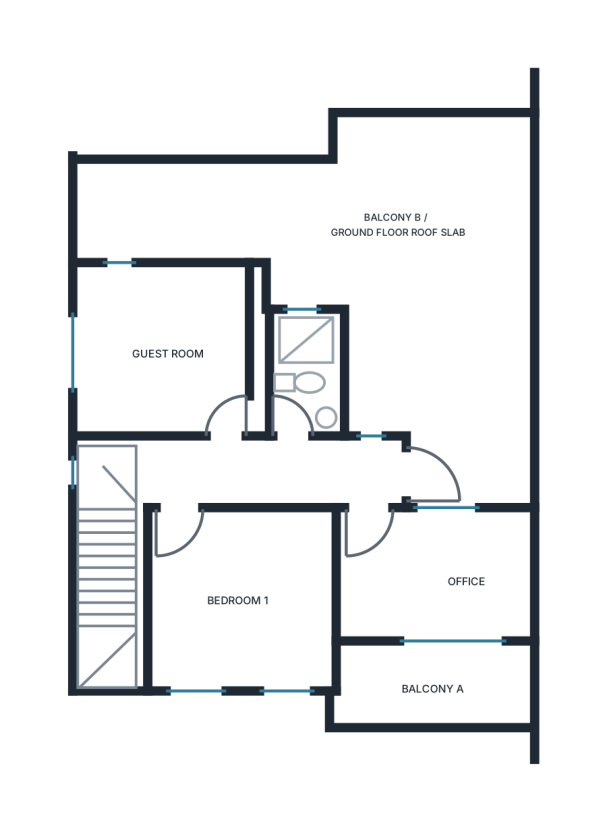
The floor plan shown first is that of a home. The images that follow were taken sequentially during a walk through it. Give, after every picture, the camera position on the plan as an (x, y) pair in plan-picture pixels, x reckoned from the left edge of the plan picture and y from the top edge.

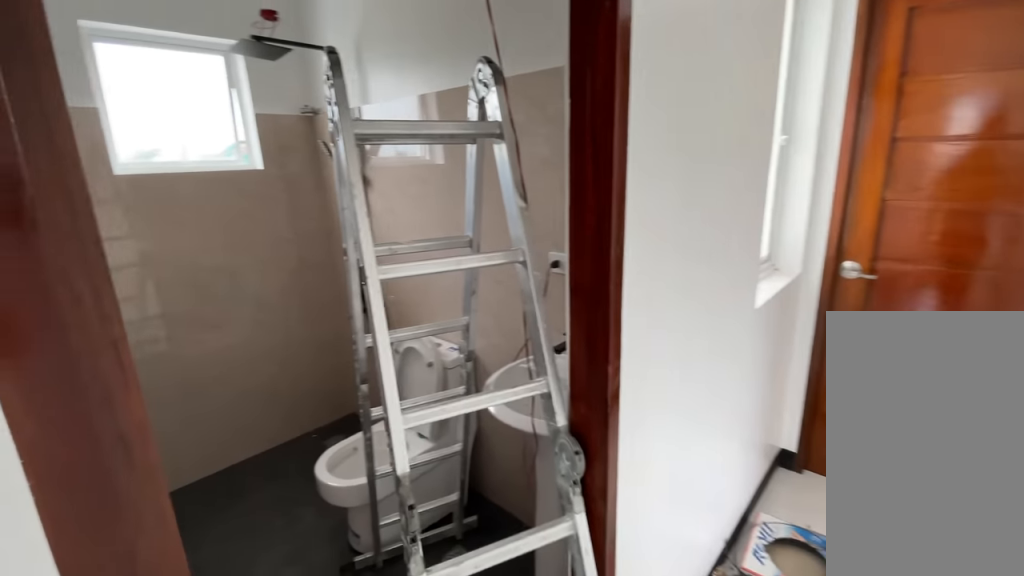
(301, 453)
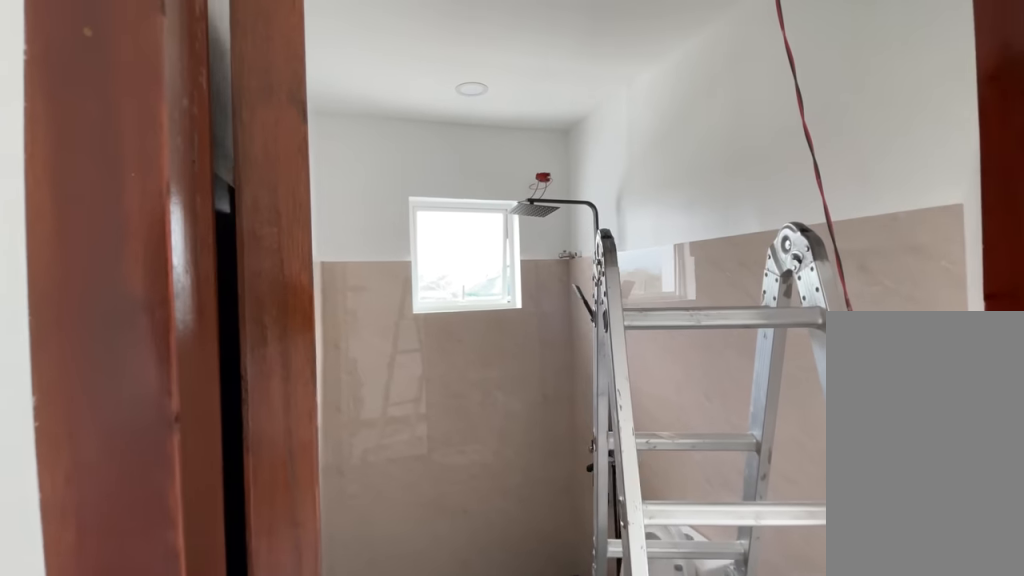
(301, 453)
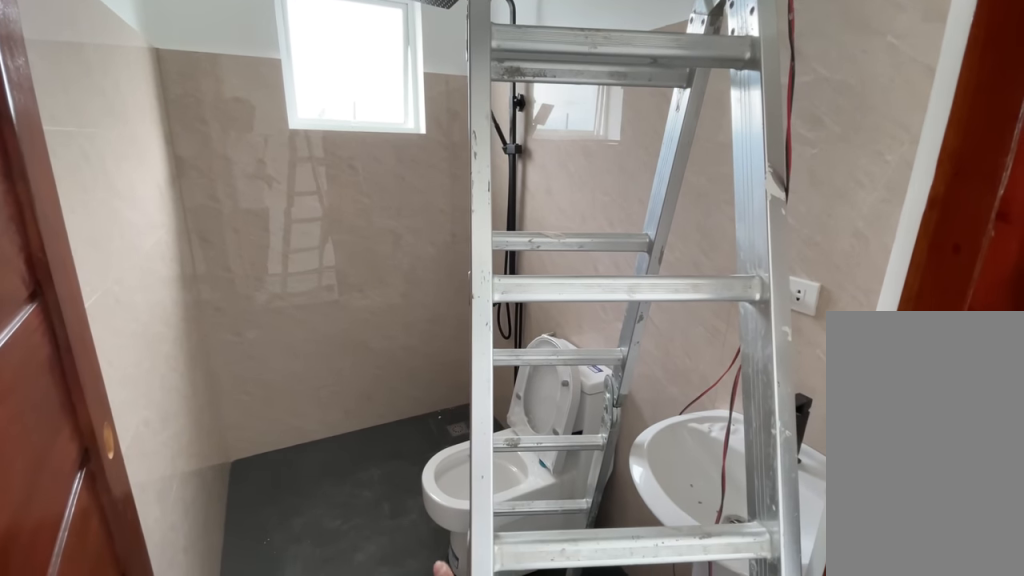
(301, 452)
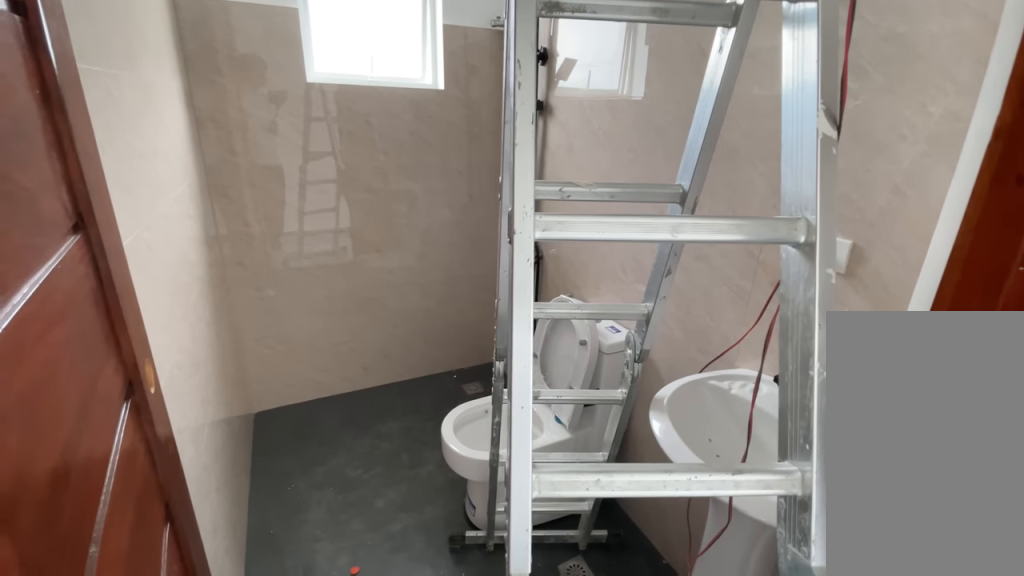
(301, 453)
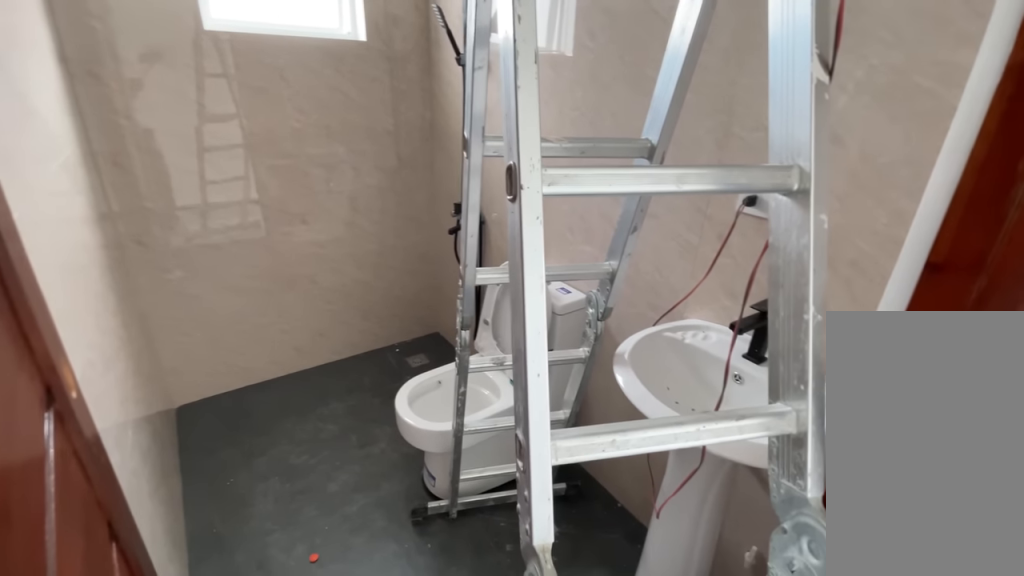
(303, 455)
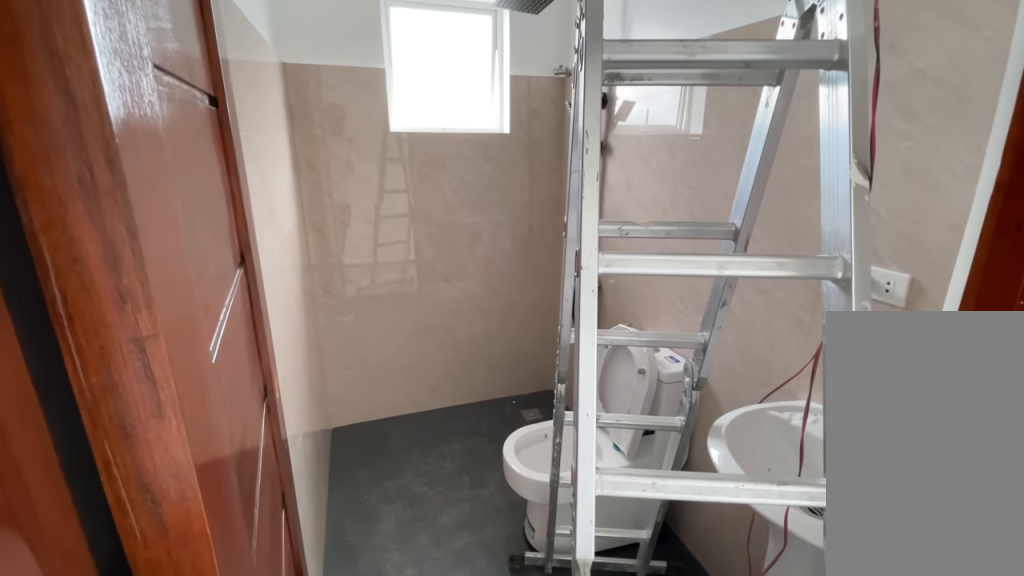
(301, 453)
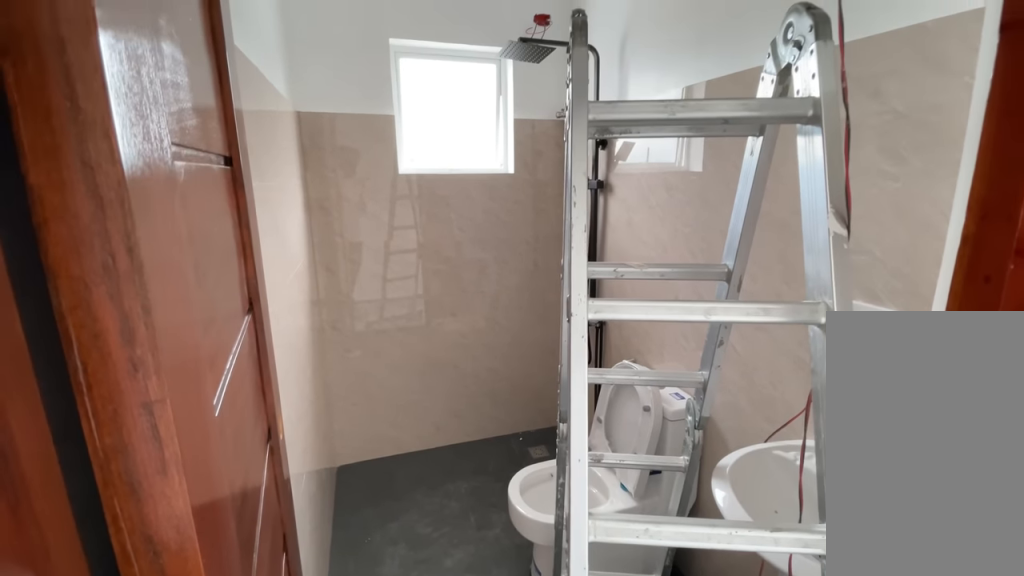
(301, 453)
